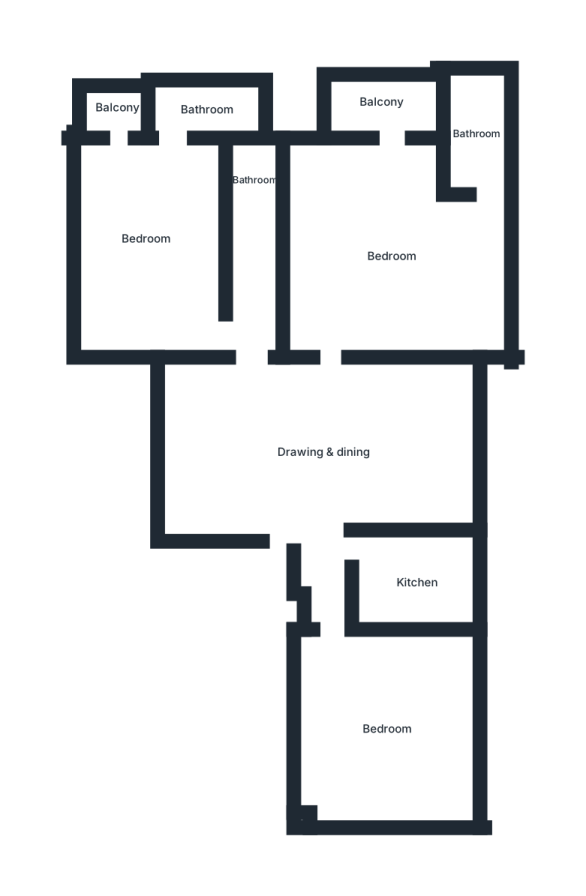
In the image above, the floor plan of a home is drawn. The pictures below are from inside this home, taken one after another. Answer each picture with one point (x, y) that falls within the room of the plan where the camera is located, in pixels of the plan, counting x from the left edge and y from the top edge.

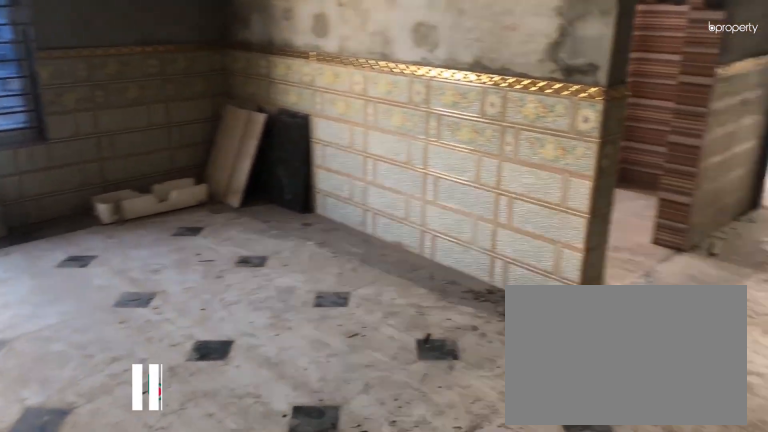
(324, 452)
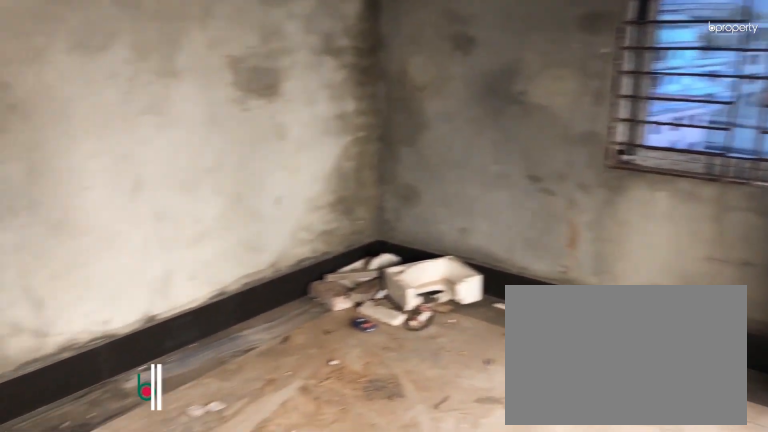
(388, 724)
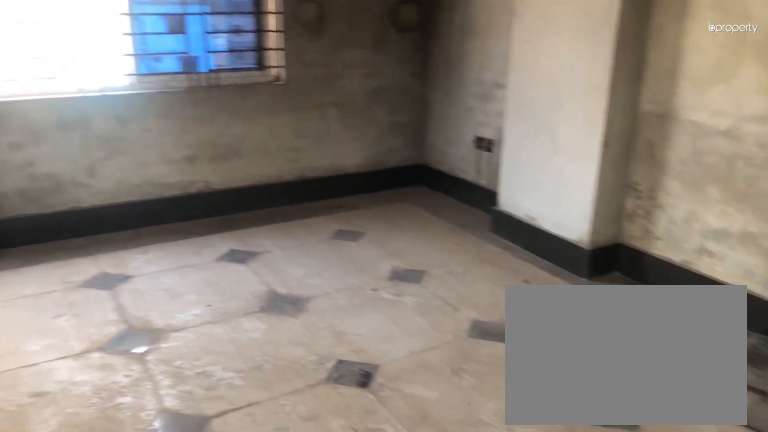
(395, 251)
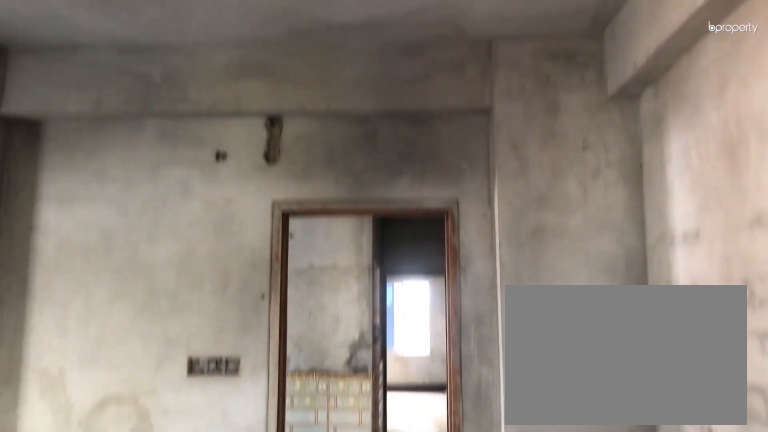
(395, 251)
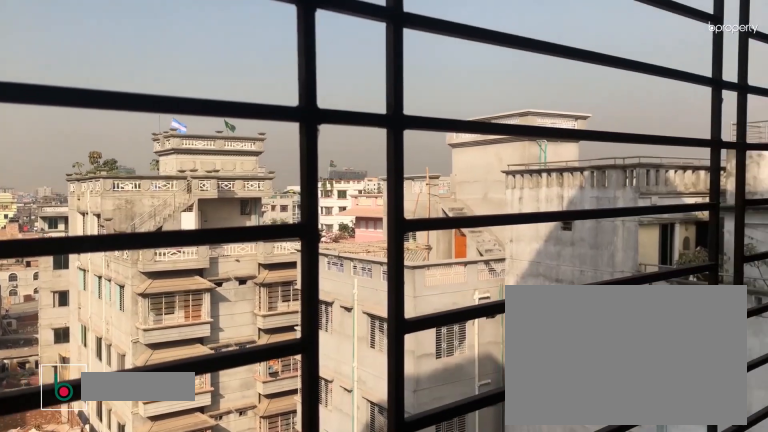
(379, 102)
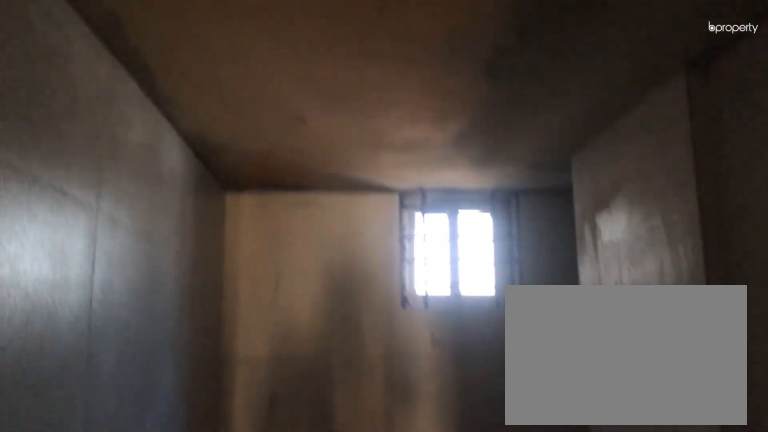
(251, 178)
